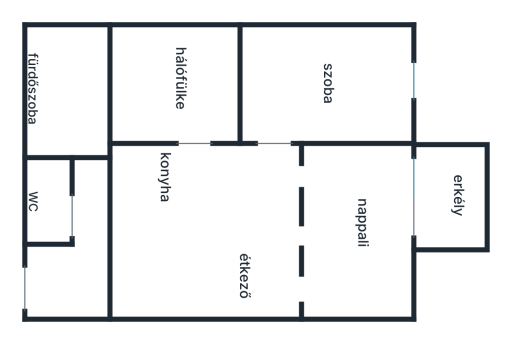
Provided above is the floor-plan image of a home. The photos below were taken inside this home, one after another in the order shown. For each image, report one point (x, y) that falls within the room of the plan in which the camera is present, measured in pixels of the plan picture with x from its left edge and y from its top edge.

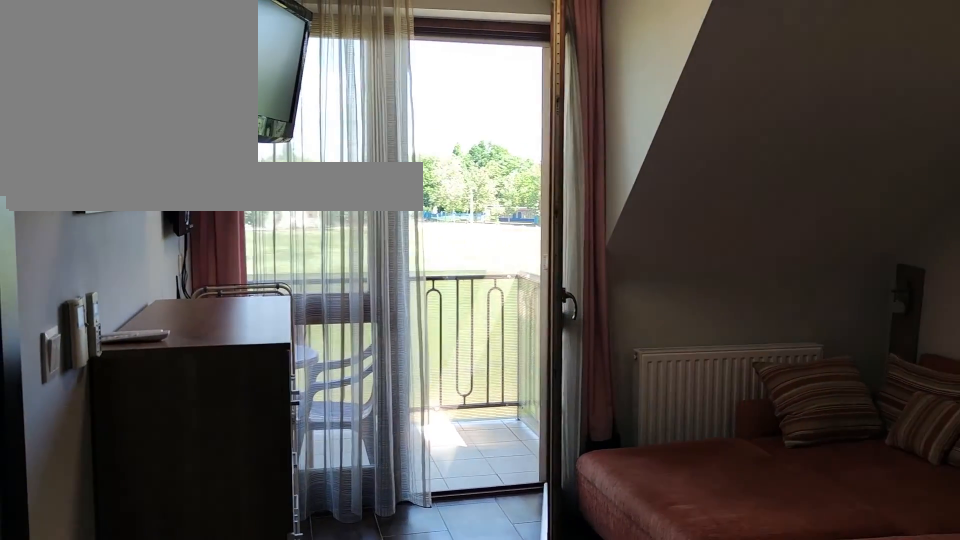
(364, 237)
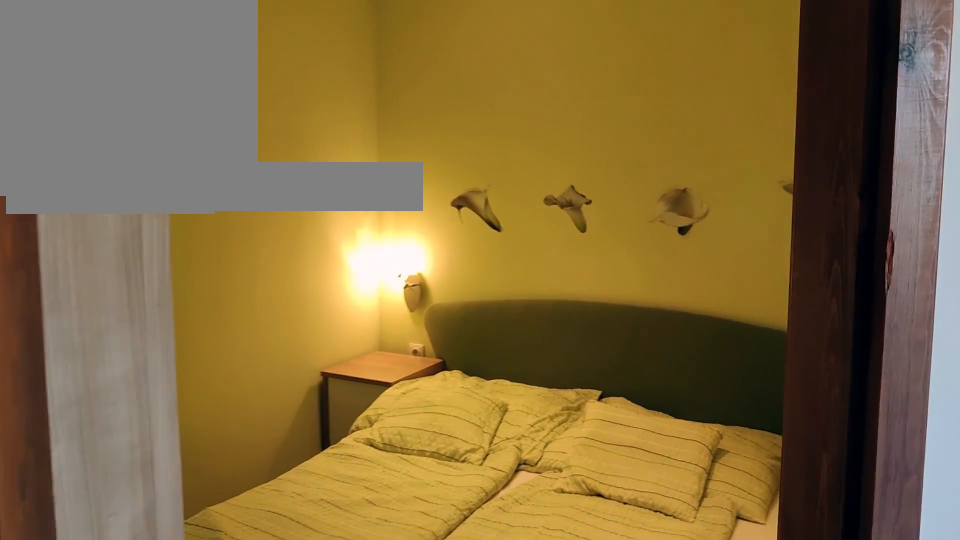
(167, 76)
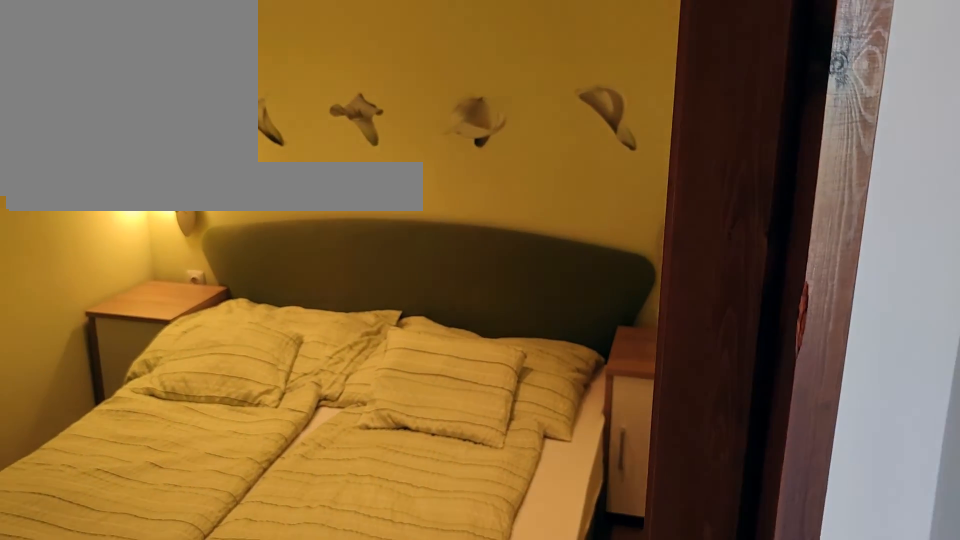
(168, 76)
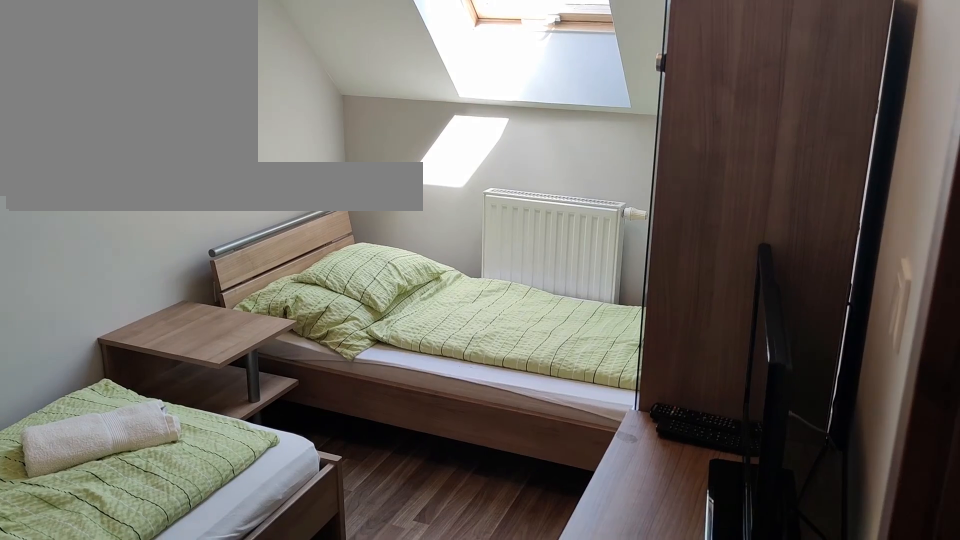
(328, 76)
